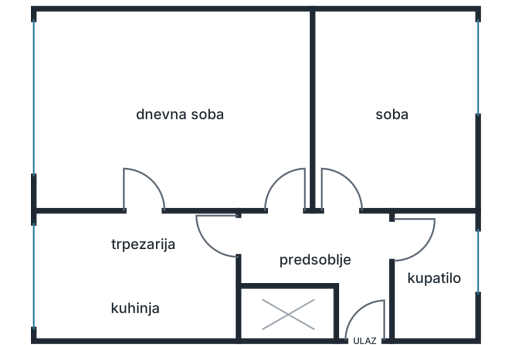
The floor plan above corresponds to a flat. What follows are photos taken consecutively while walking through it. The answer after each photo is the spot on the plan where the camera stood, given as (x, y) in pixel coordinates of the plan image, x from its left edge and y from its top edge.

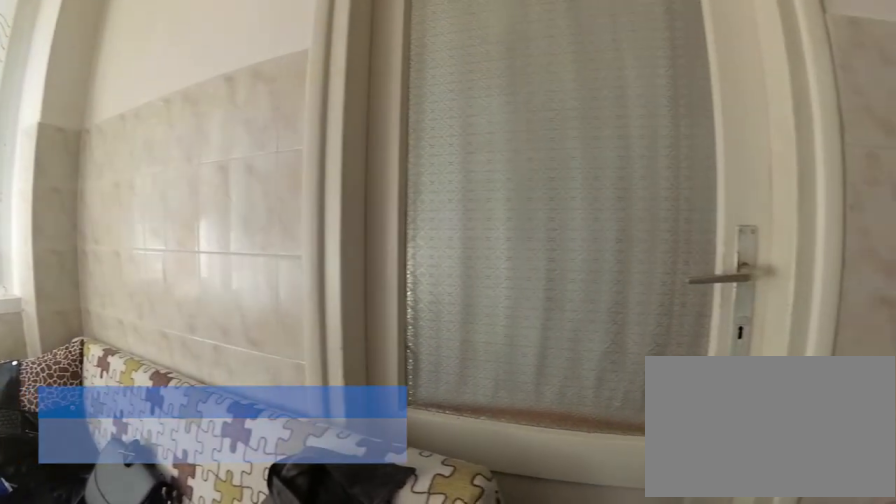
(92, 259)
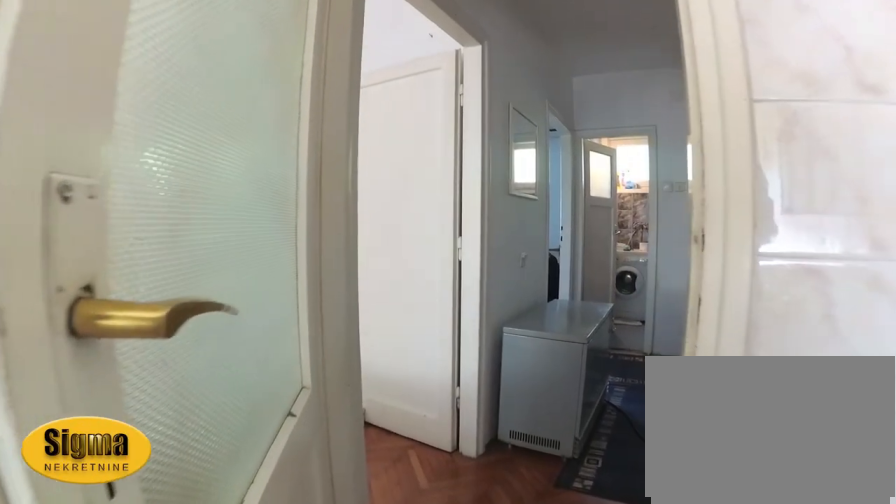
(164, 247)
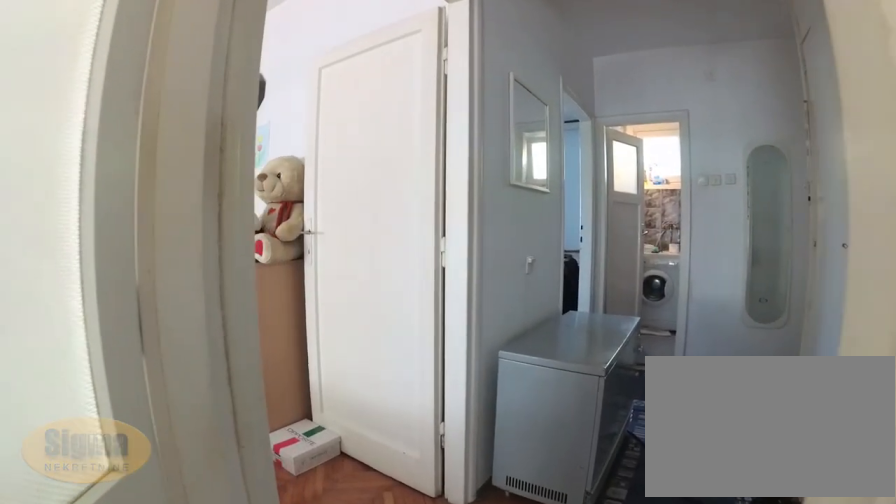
(198, 247)
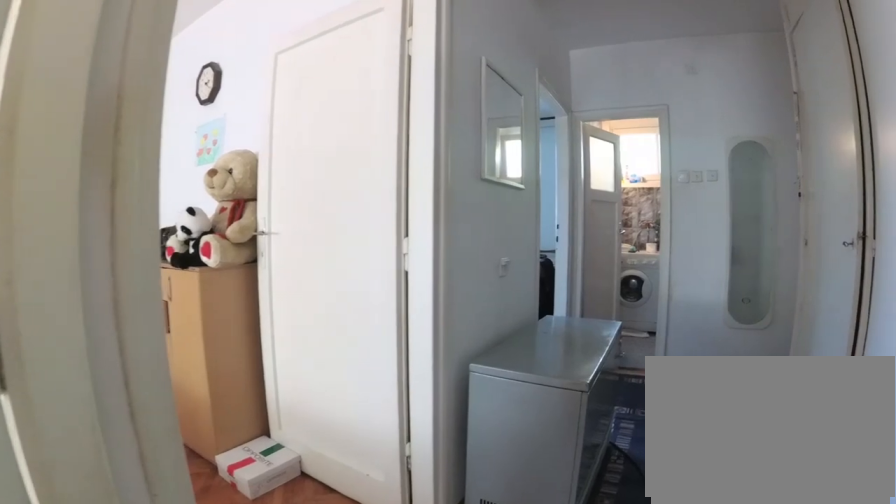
(214, 247)
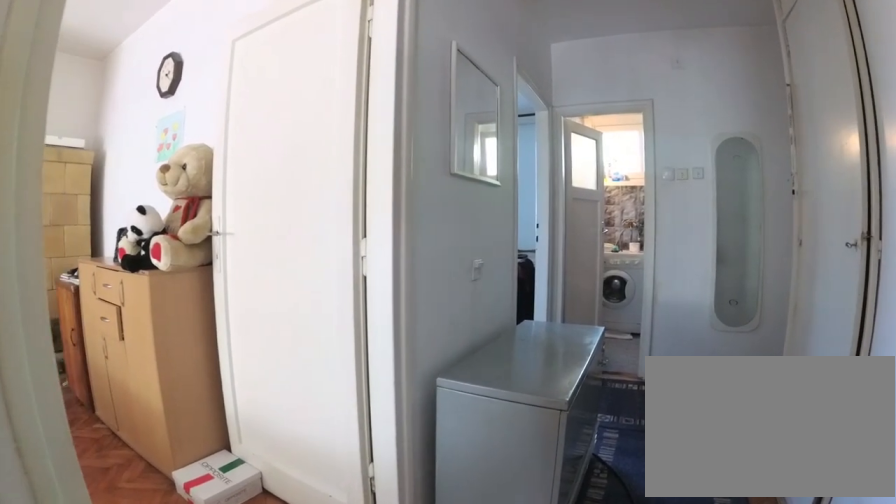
(227, 248)
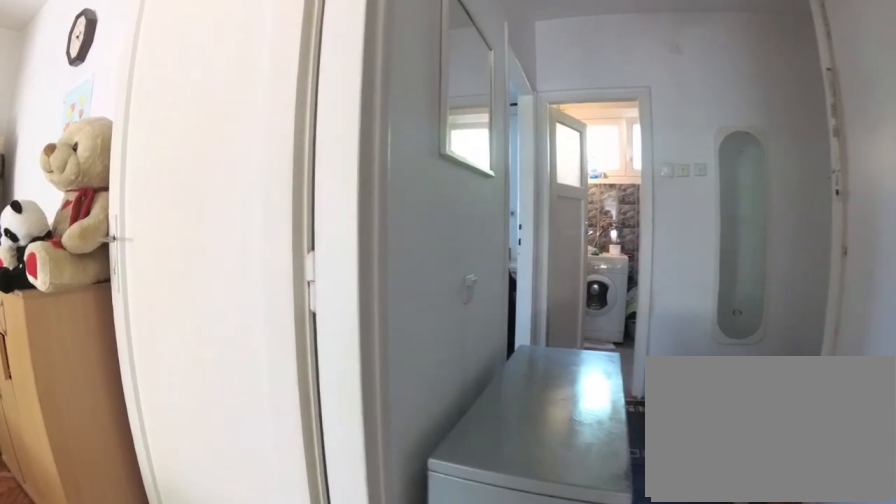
(252, 246)
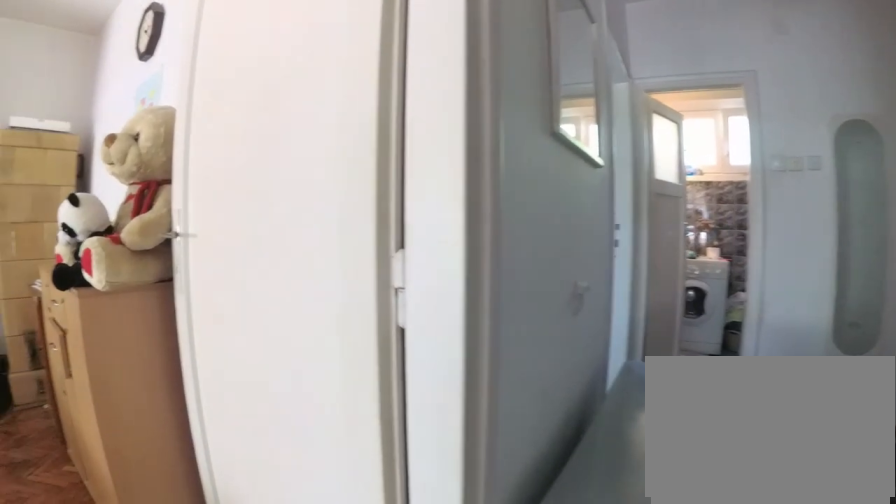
(260, 244)
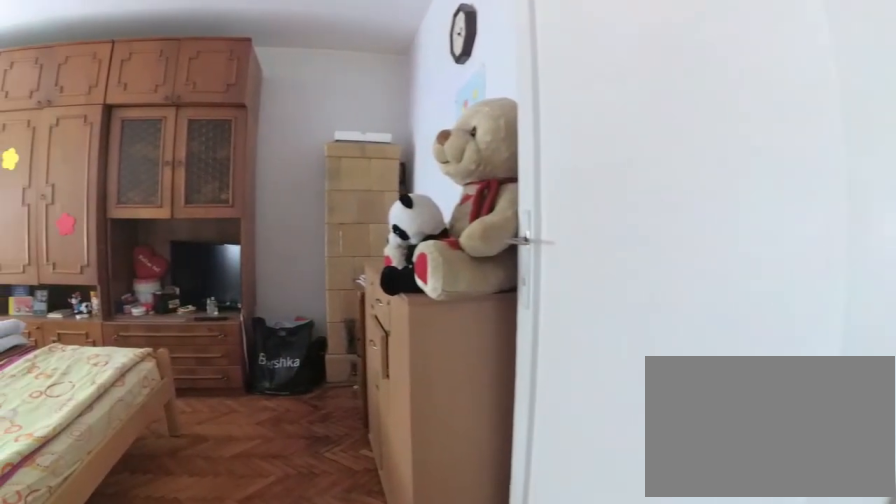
(276, 236)
